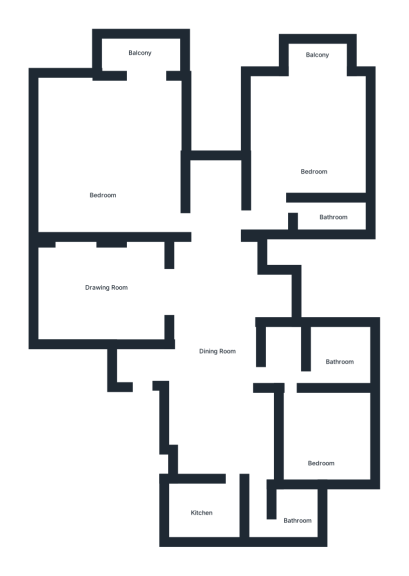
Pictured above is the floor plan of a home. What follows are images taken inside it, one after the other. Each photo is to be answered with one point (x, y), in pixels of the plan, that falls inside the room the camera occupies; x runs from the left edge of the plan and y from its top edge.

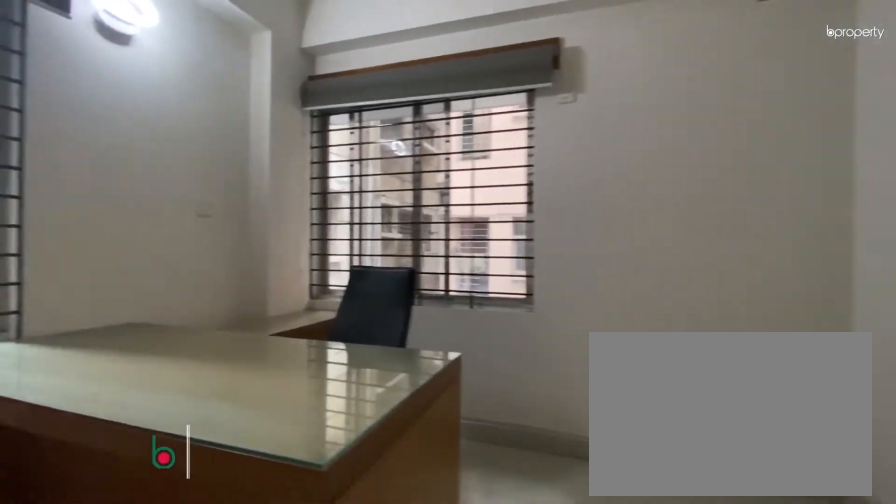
(322, 446)
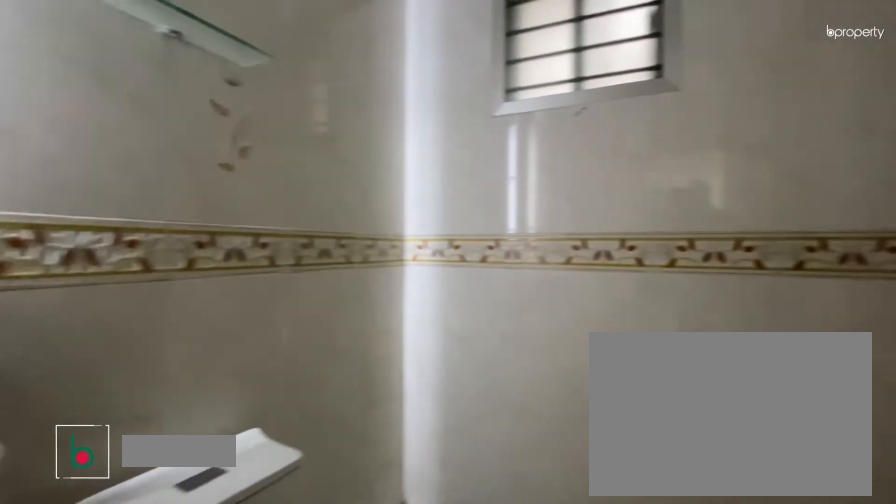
(333, 360)
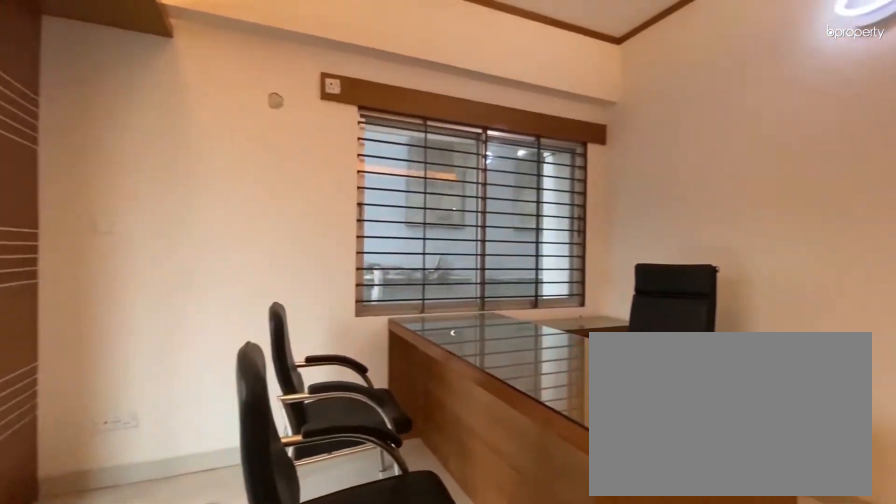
(310, 144)
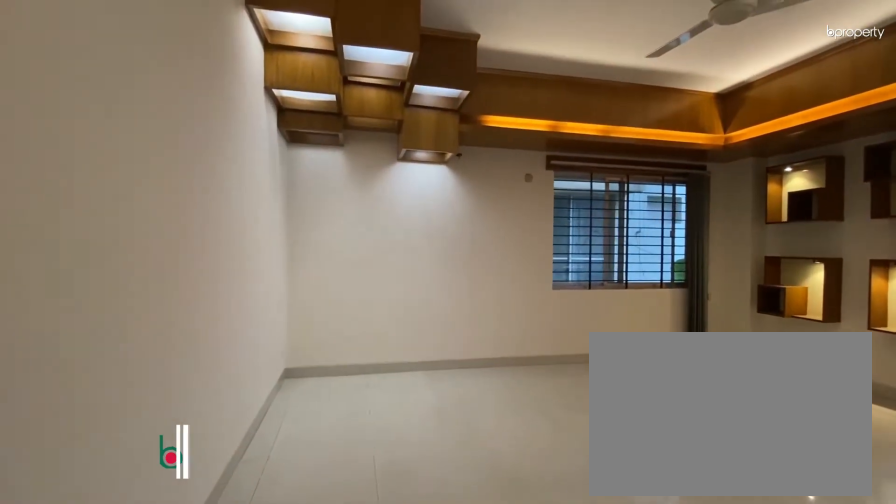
(106, 167)
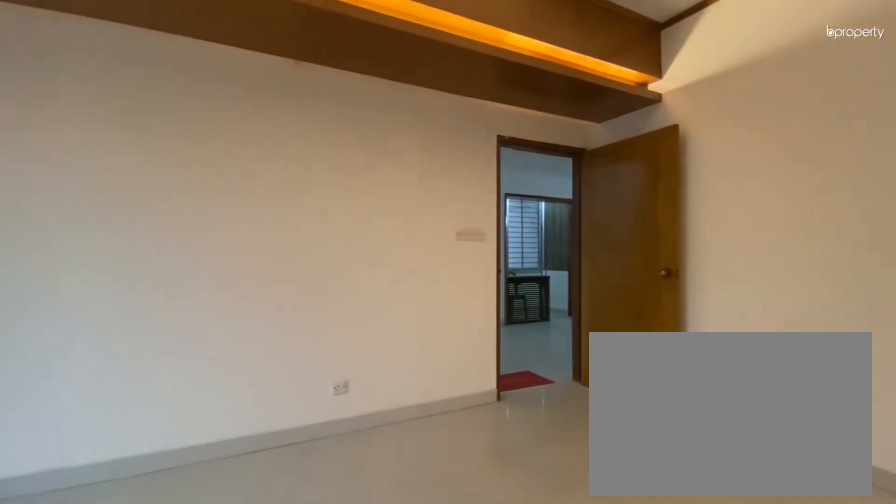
(106, 167)
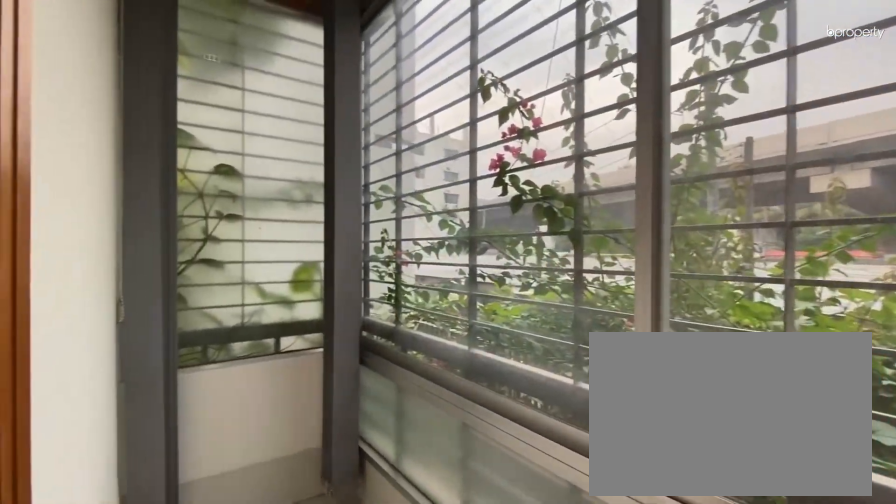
(145, 53)
